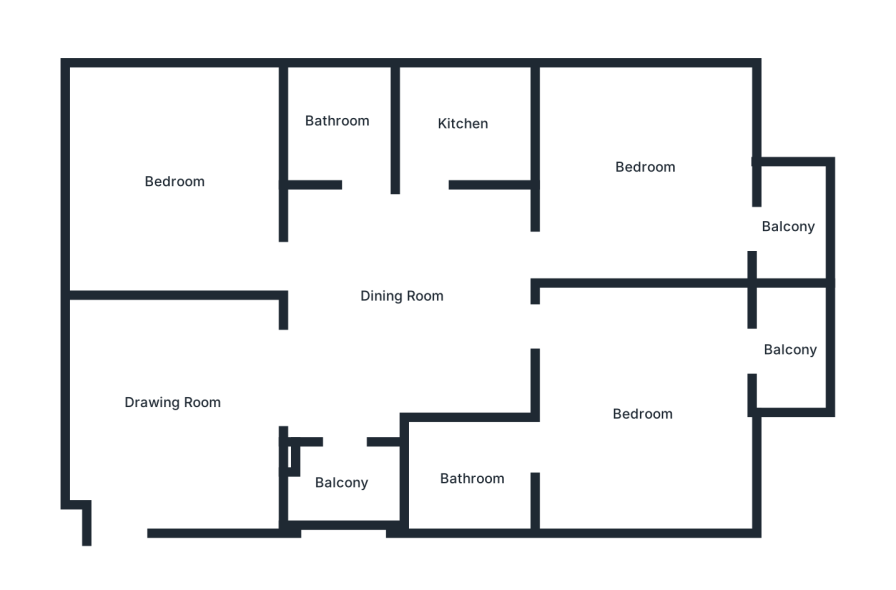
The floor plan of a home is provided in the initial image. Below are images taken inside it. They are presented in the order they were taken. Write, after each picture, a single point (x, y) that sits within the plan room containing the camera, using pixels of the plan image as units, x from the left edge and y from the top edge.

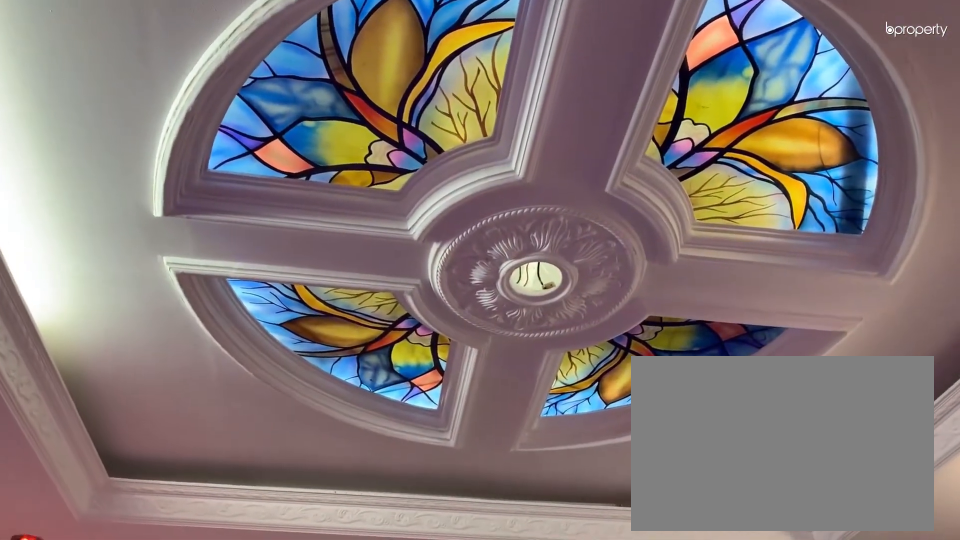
(171, 404)
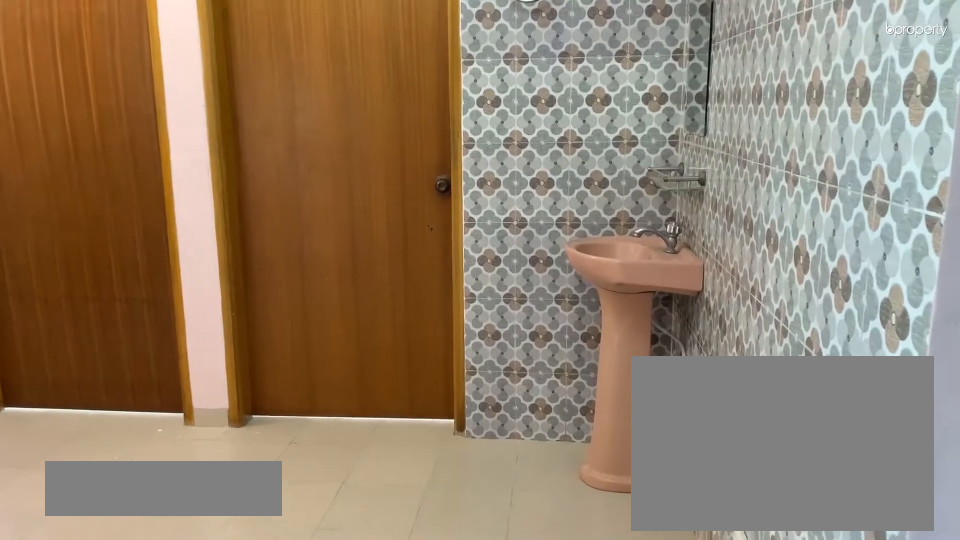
(399, 295)
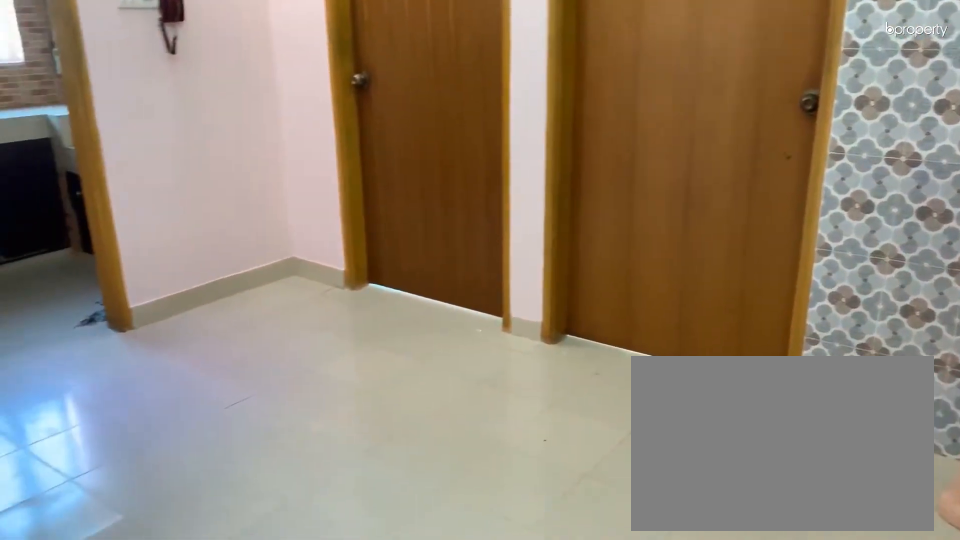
(399, 295)
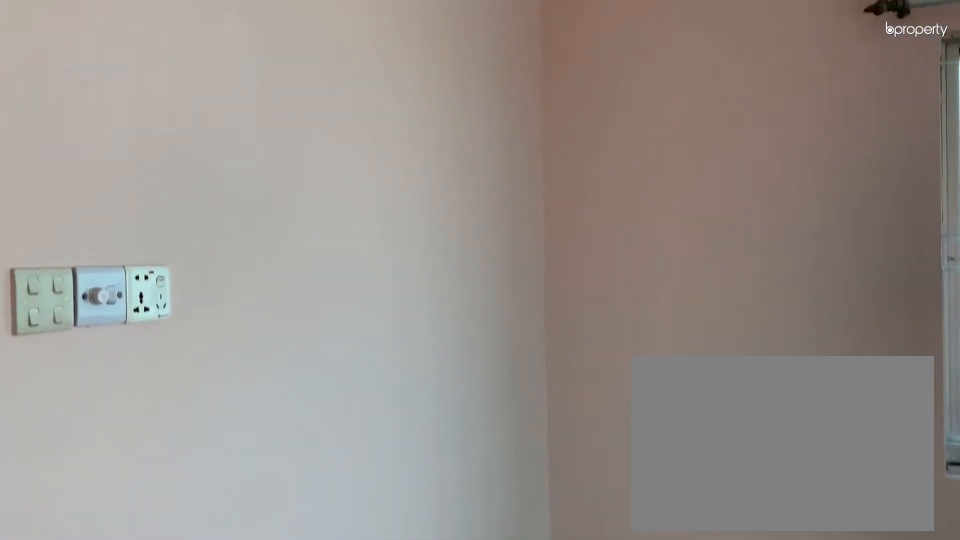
(646, 167)
